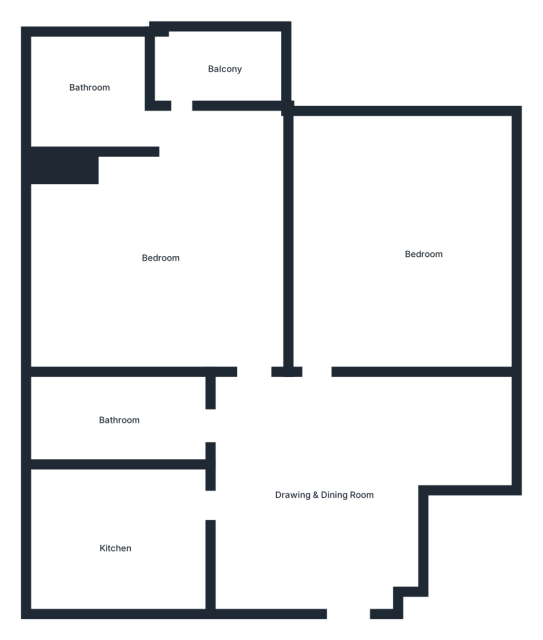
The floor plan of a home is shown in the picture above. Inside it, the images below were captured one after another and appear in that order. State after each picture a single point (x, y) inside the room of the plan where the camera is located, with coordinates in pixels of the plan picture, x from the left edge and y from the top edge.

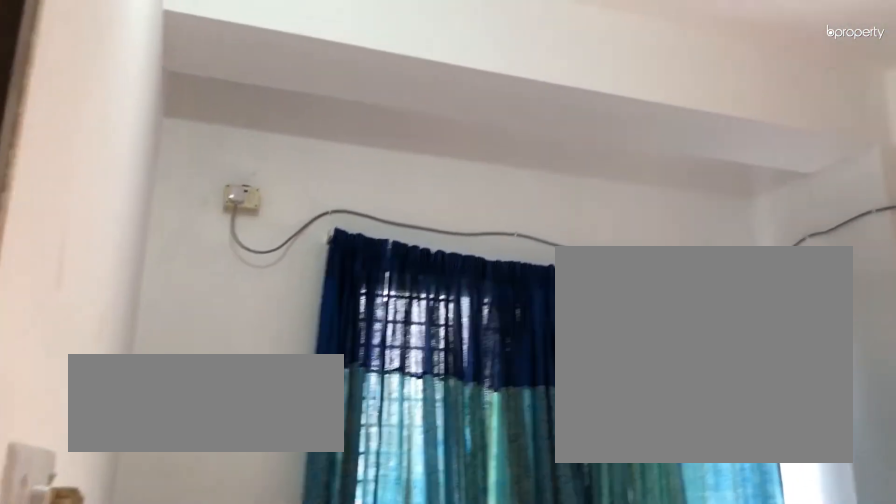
(157, 254)
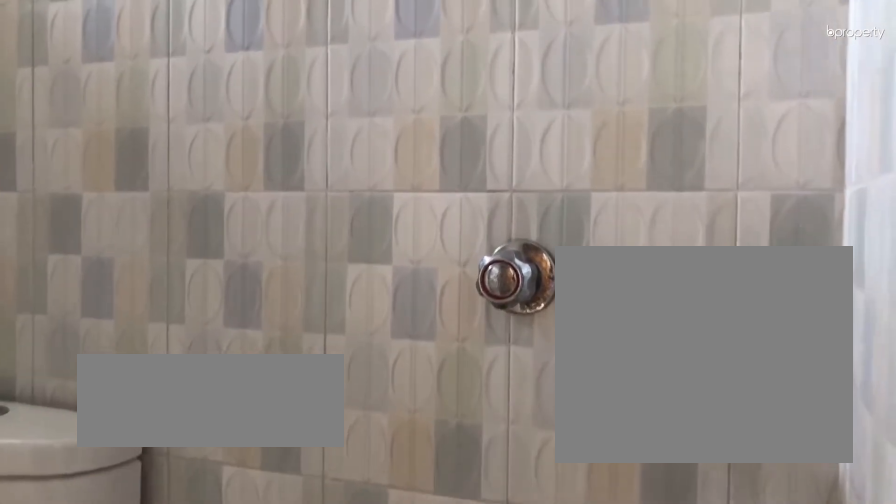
(96, 94)
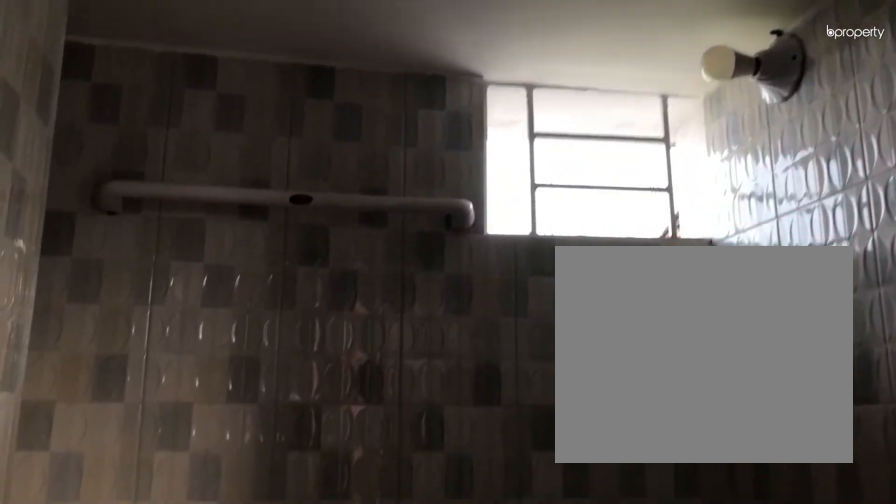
(96, 94)
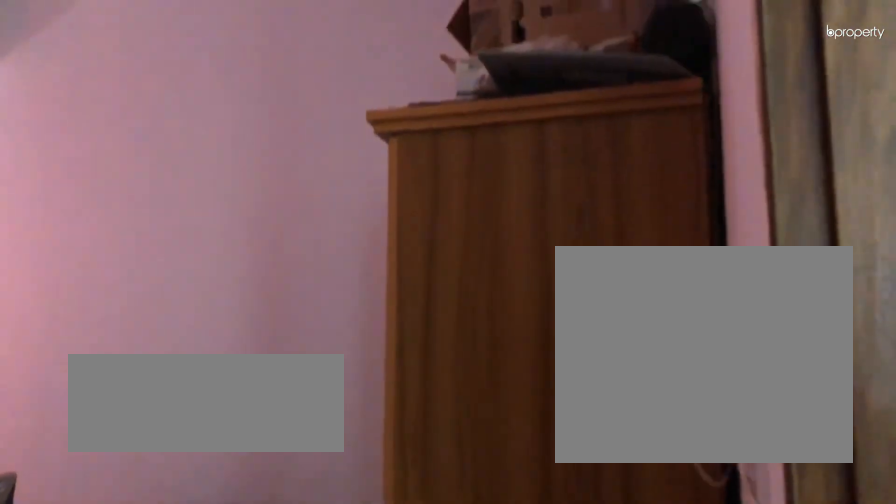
(386, 235)
